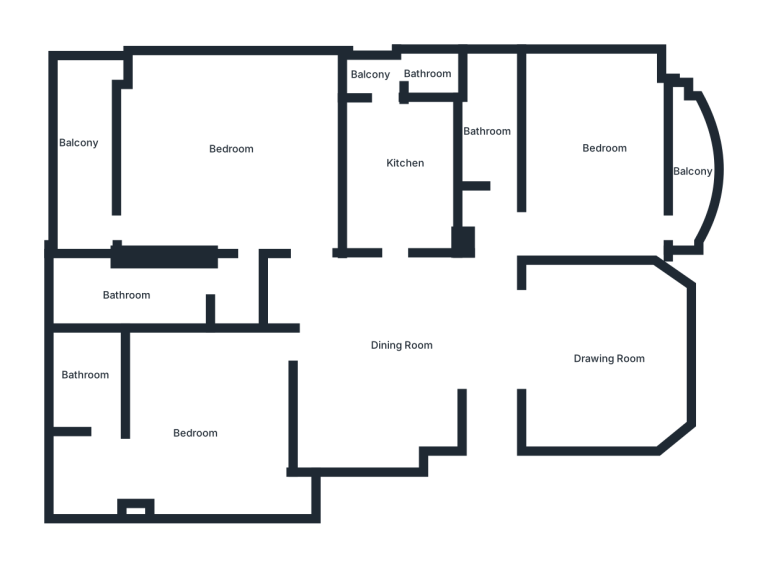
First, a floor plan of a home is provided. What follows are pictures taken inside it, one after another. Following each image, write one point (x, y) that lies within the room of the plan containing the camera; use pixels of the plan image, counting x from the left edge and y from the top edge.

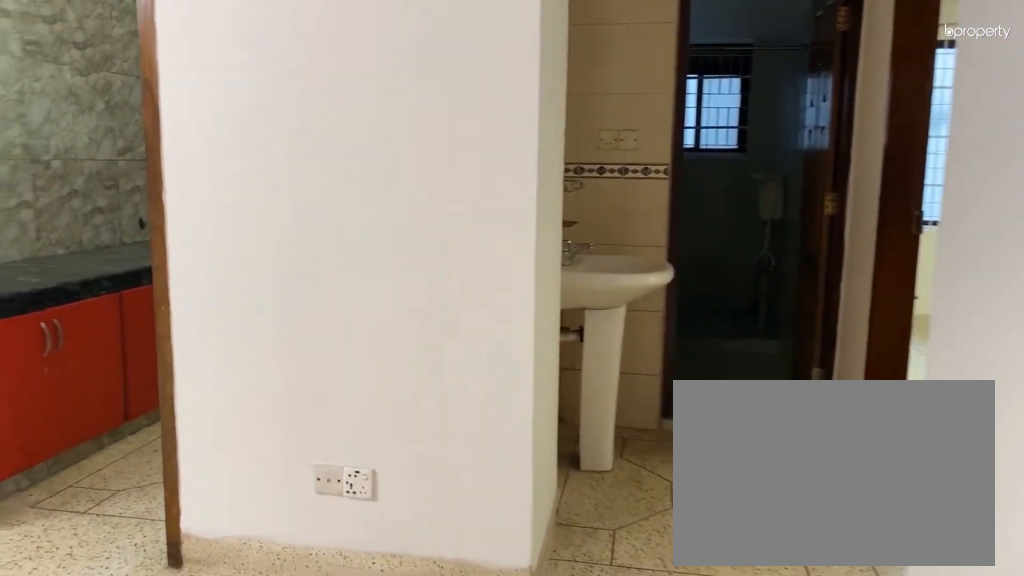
(490, 377)
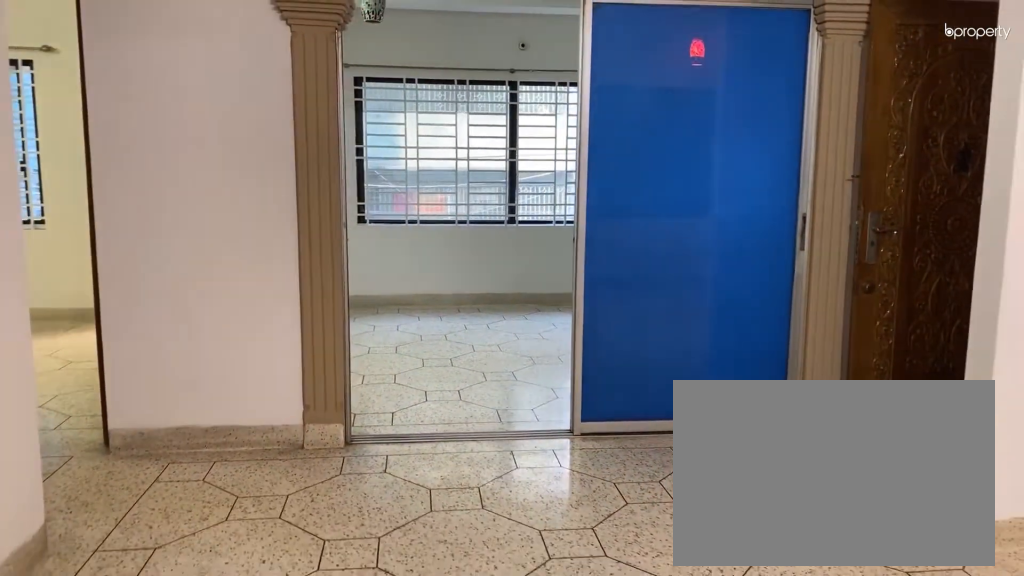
(380, 351)
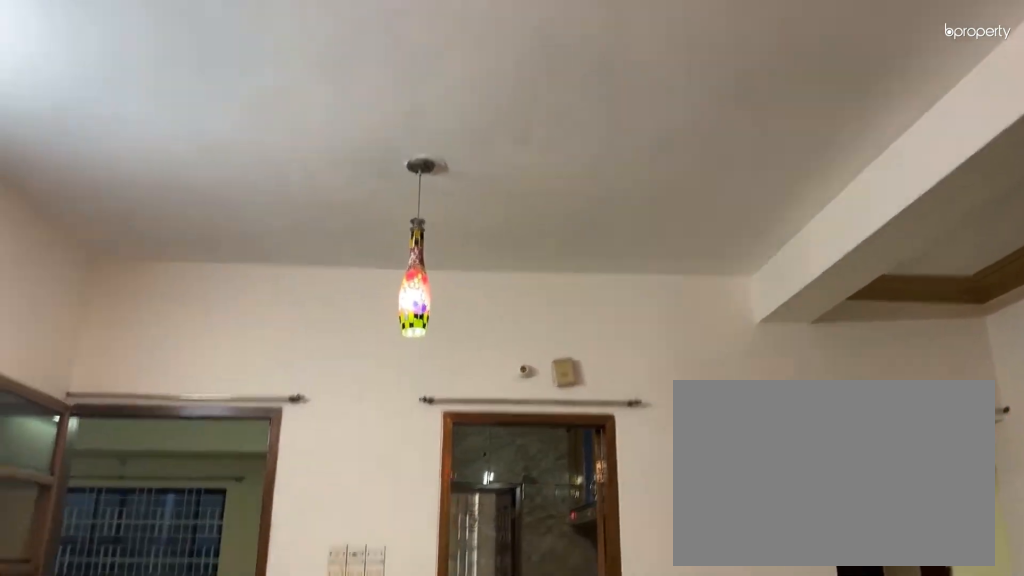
(380, 351)
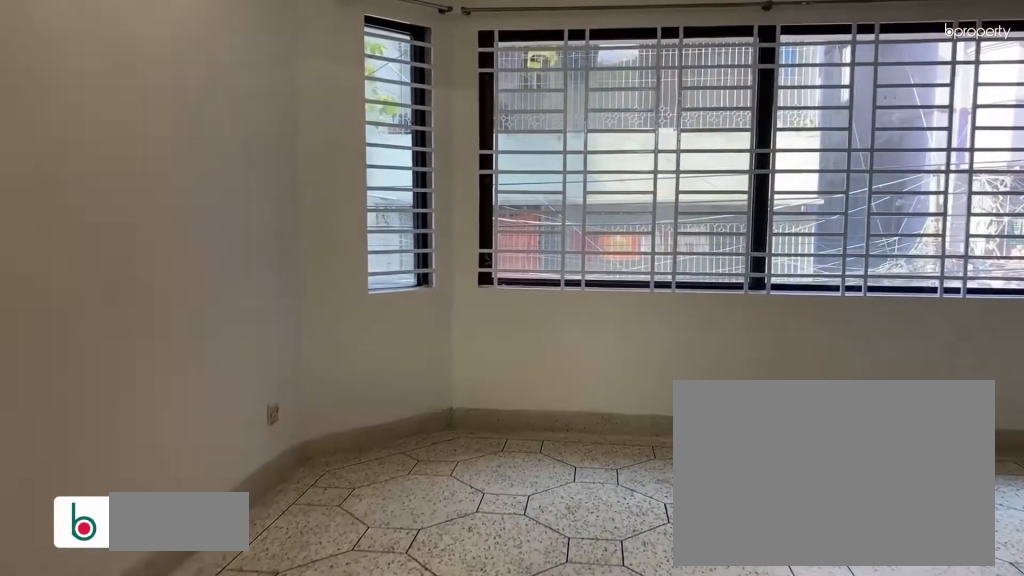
(541, 356)
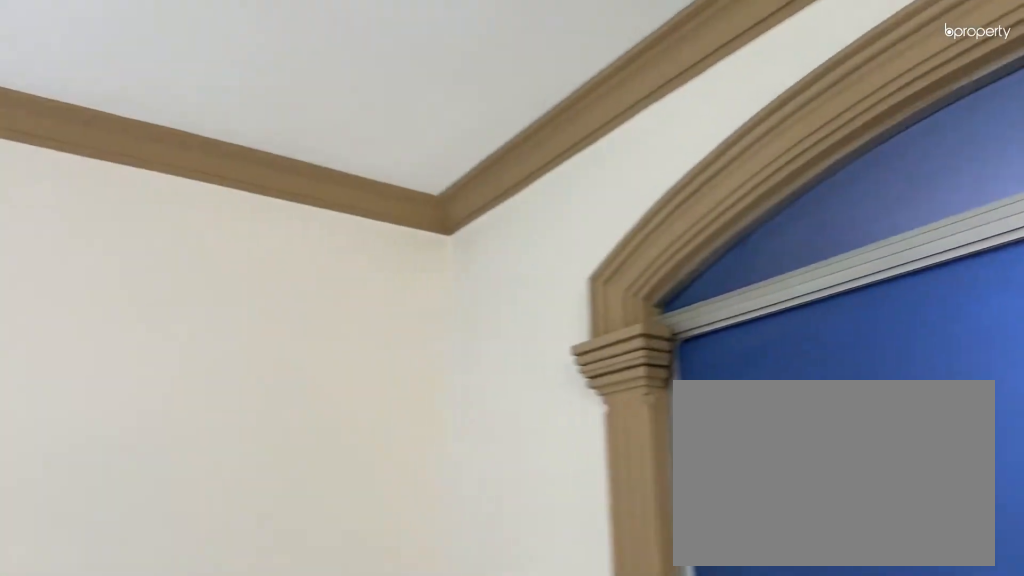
(612, 356)
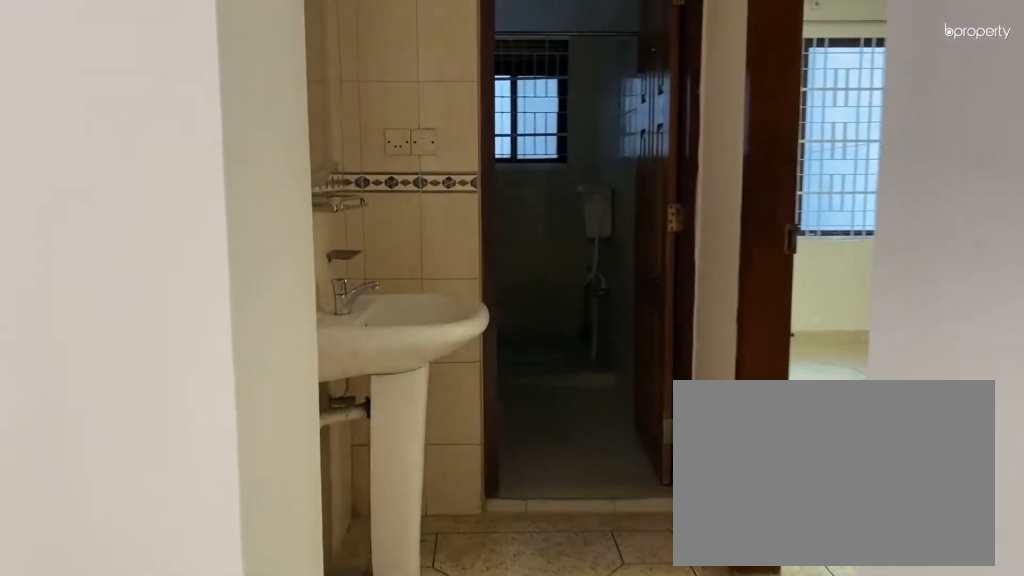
(489, 227)
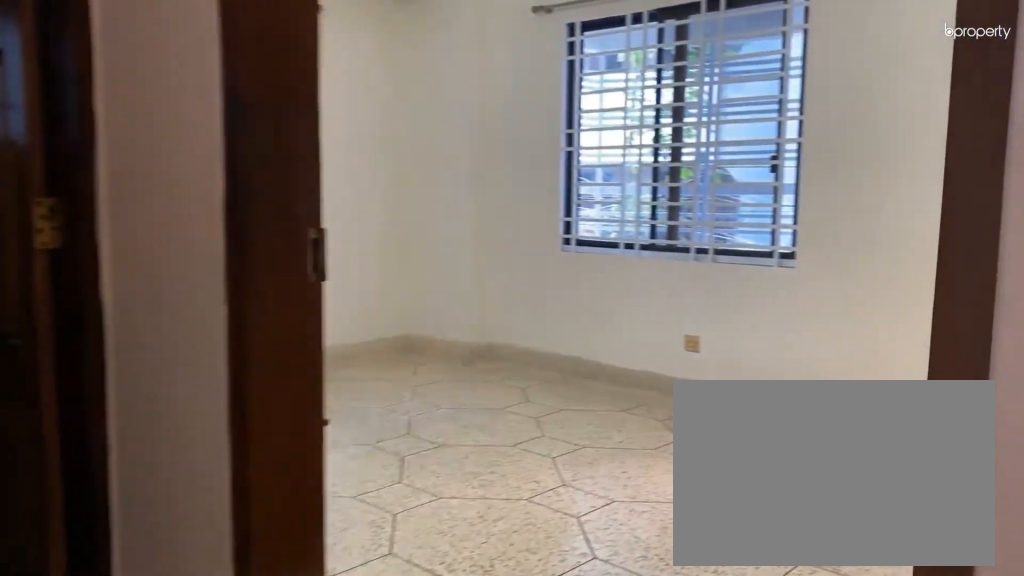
(489, 227)
